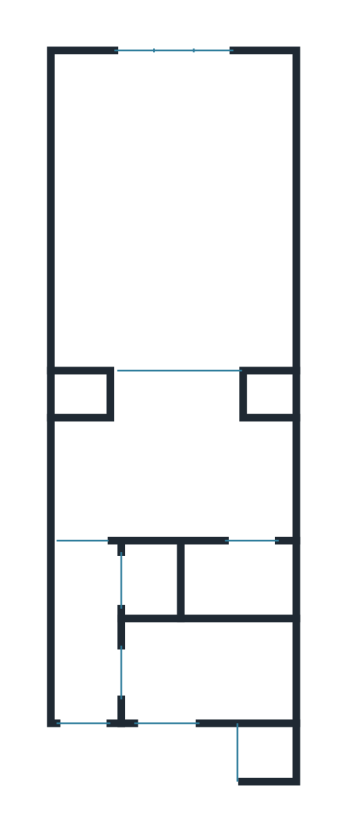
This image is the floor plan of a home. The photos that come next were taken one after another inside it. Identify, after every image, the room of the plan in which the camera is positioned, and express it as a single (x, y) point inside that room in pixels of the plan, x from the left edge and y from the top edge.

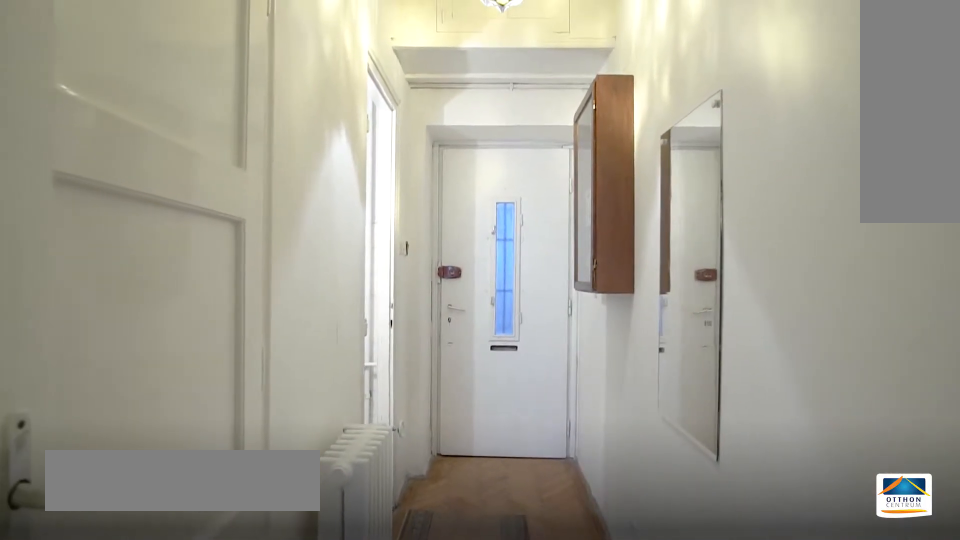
(85, 640)
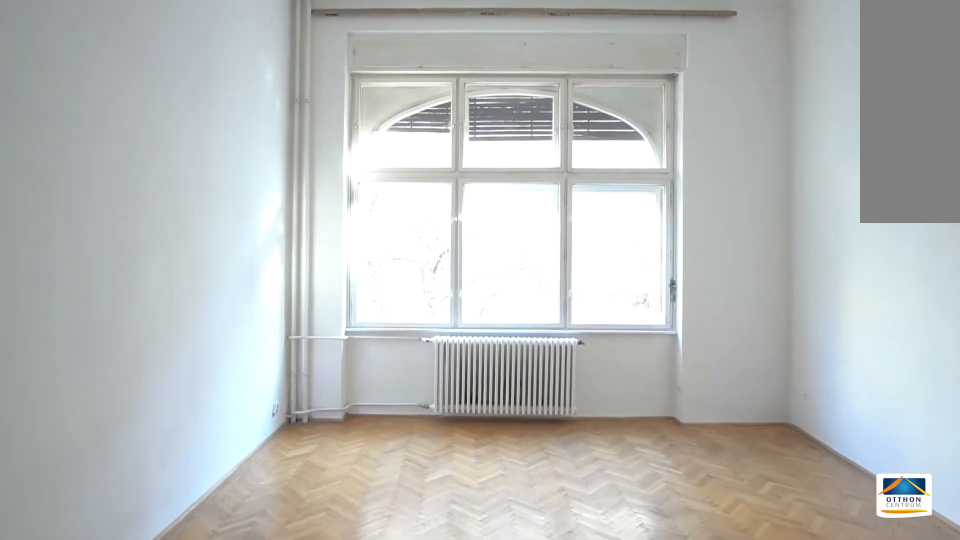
(179, 215)
